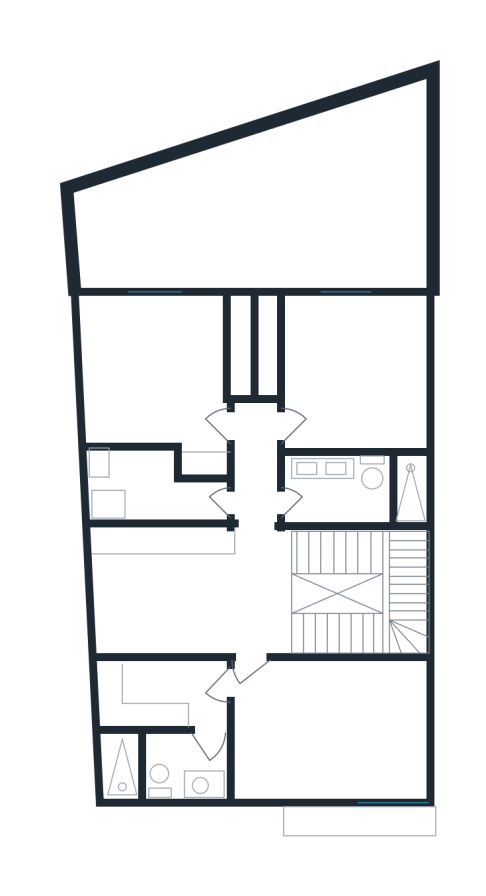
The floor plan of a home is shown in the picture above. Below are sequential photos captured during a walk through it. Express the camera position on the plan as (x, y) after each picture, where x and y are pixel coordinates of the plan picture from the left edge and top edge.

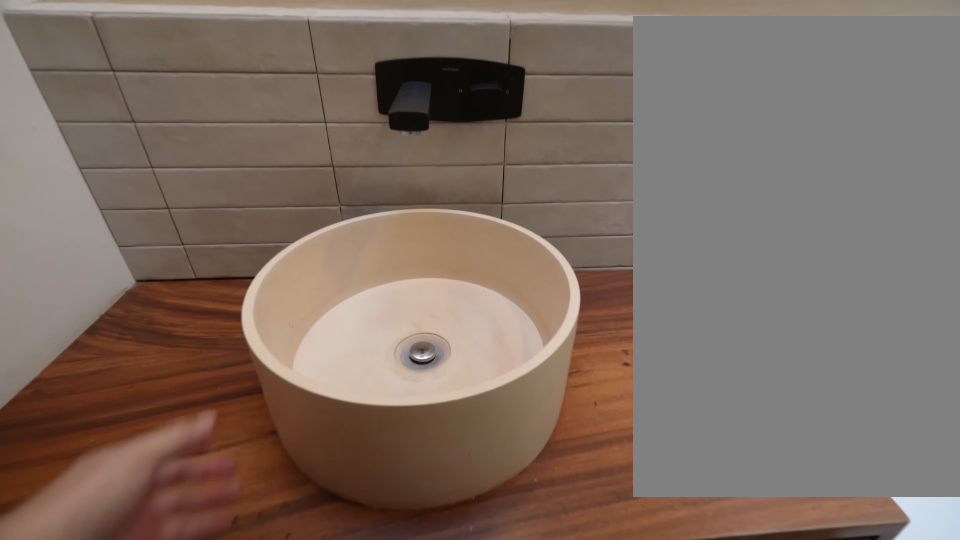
(208, 752)
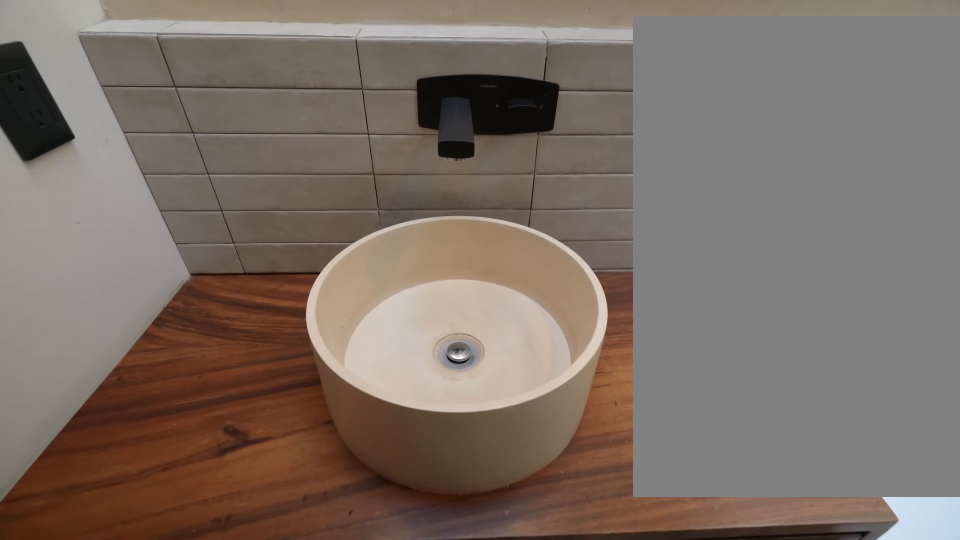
(208, 753)
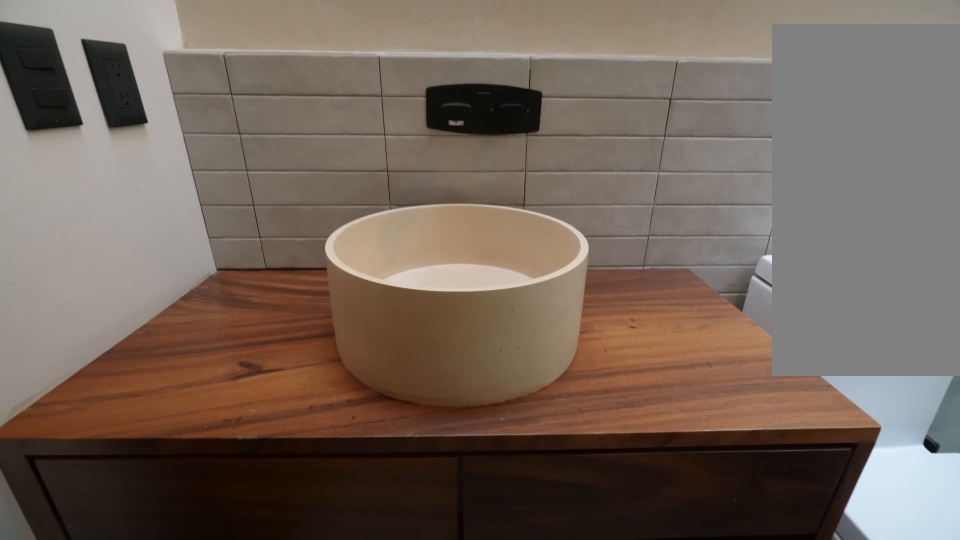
(208, 753)
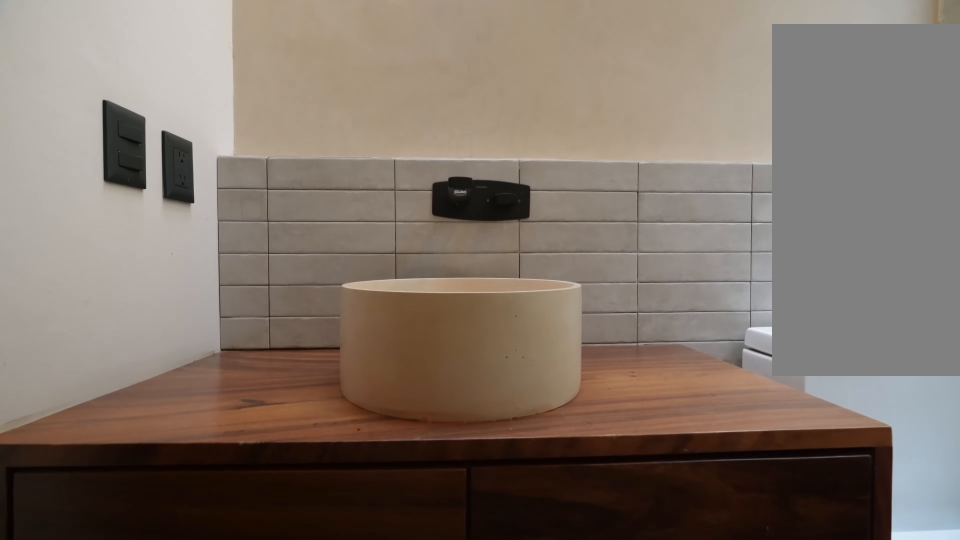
(193, 755)
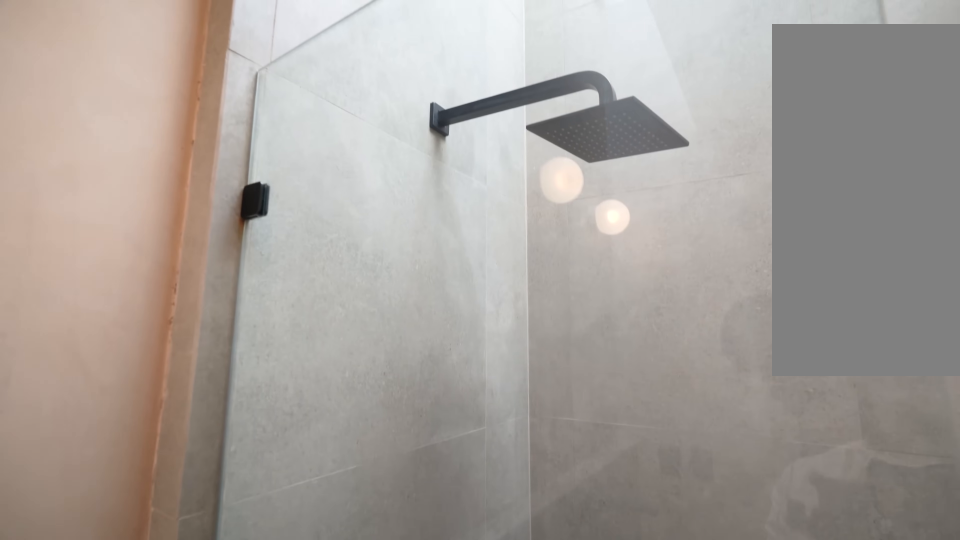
(144, 756)
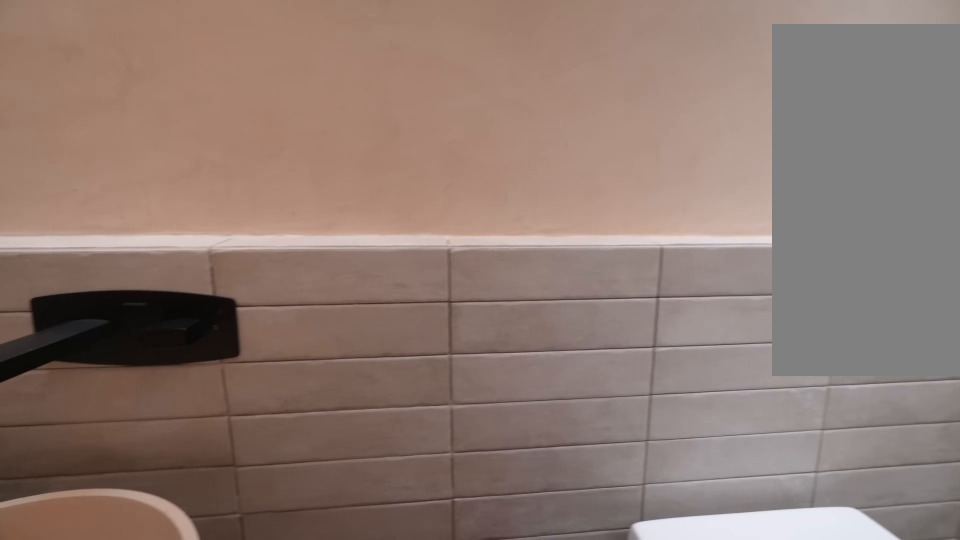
(145, 781)
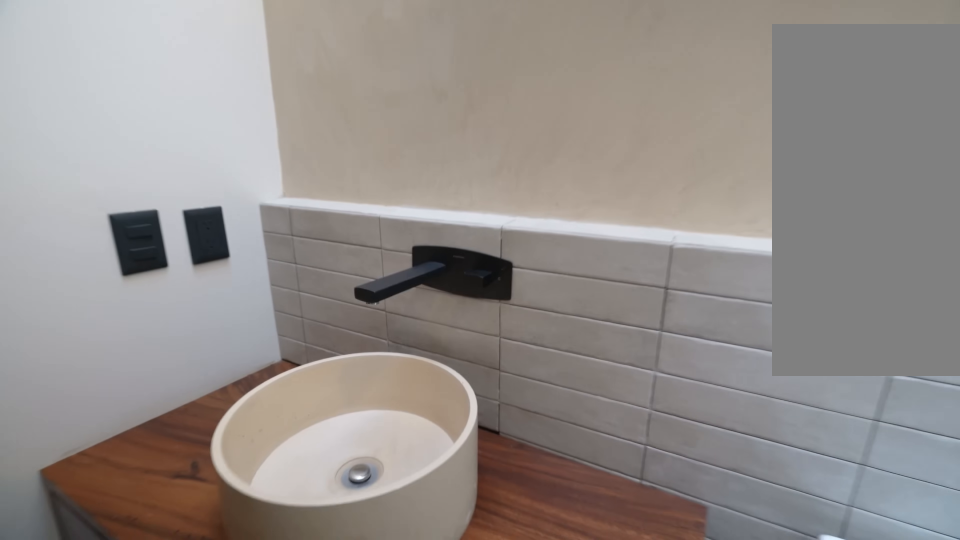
(174, 764)
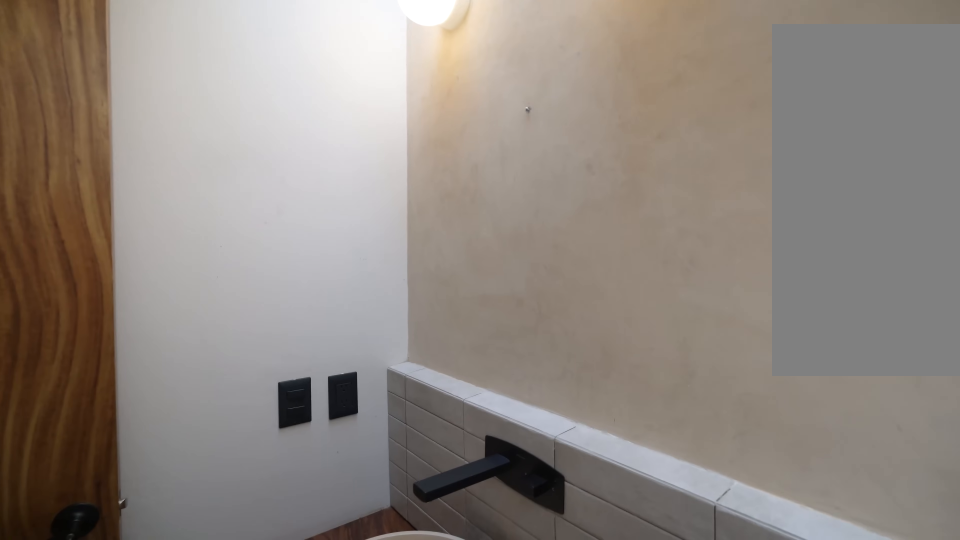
(179, 760)
